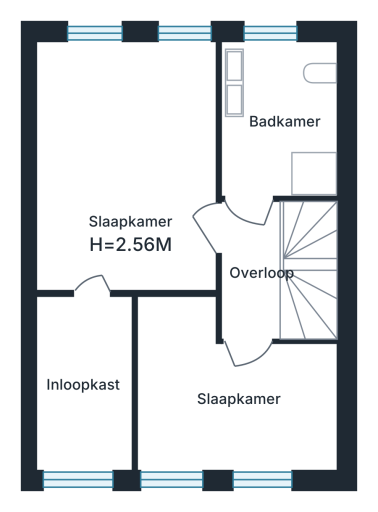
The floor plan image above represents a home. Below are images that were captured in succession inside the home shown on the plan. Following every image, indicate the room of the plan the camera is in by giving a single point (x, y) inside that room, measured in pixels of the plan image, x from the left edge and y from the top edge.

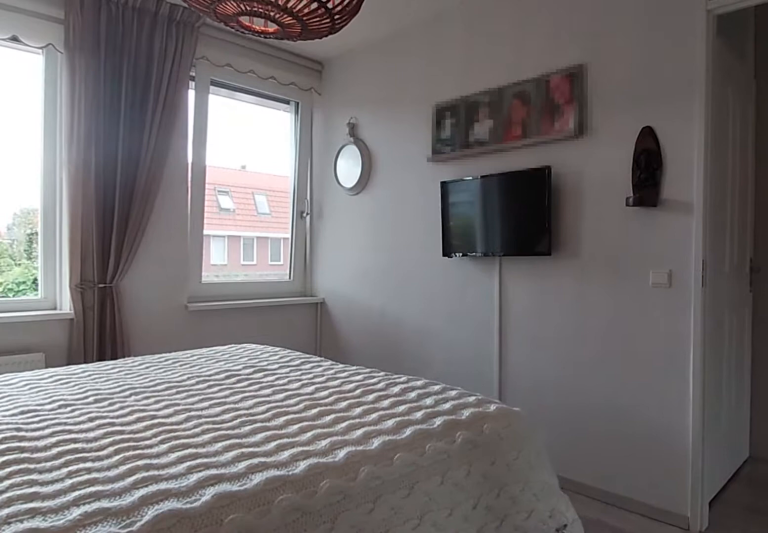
(127, 167)
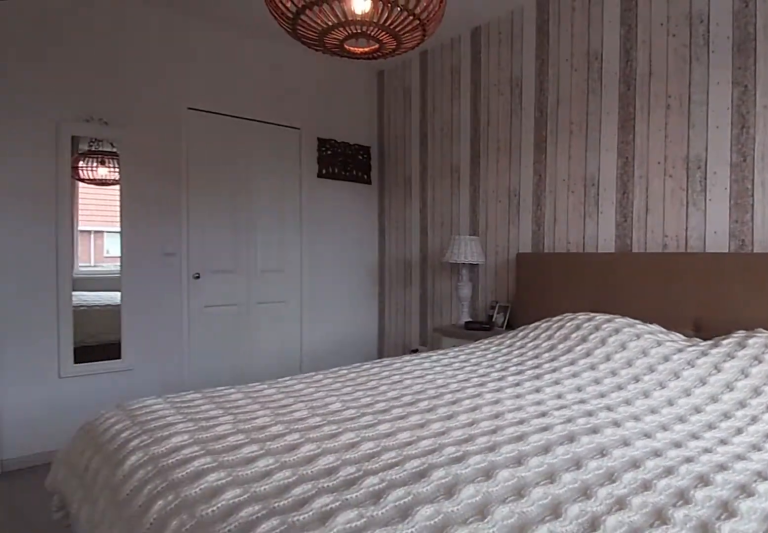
(127, 167)
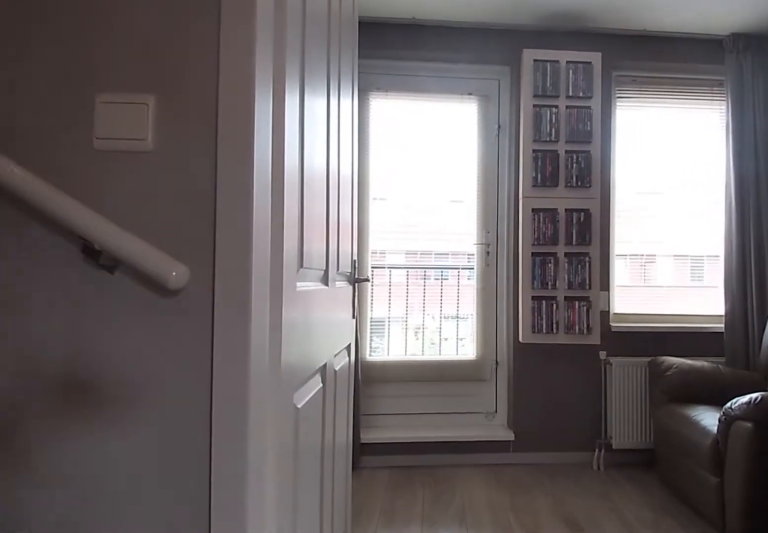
(250, 273)
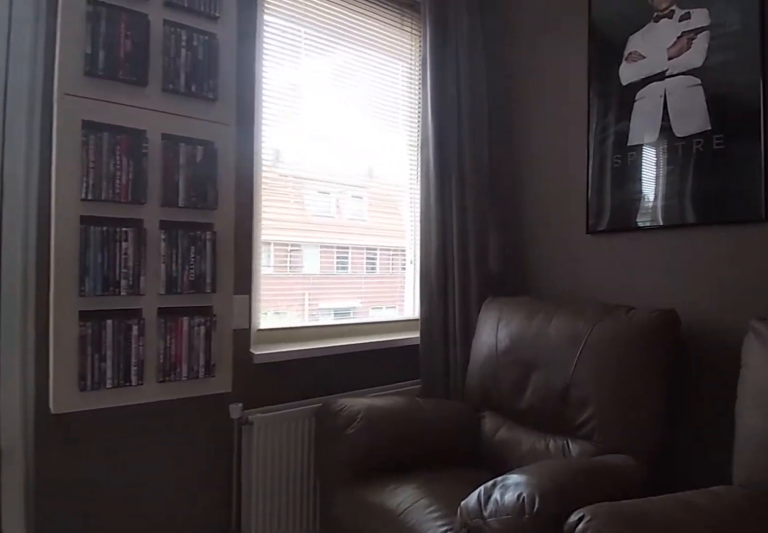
(246, 454)
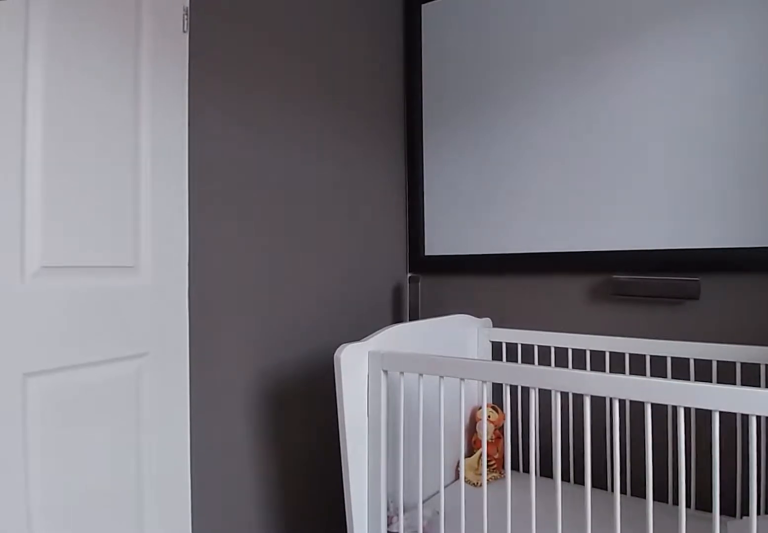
(246, 454)
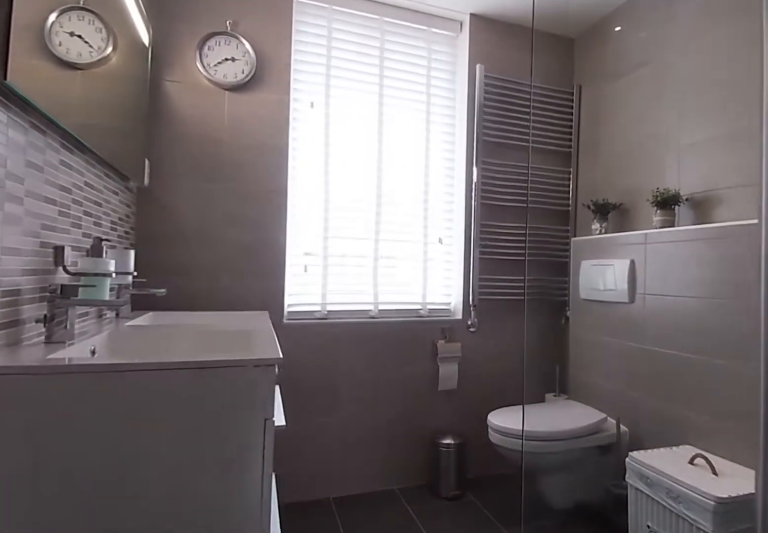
(279, 118)
